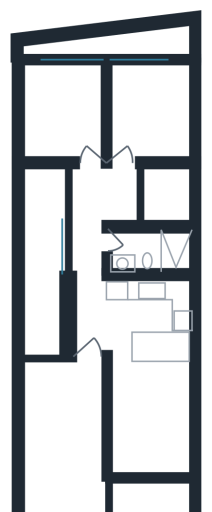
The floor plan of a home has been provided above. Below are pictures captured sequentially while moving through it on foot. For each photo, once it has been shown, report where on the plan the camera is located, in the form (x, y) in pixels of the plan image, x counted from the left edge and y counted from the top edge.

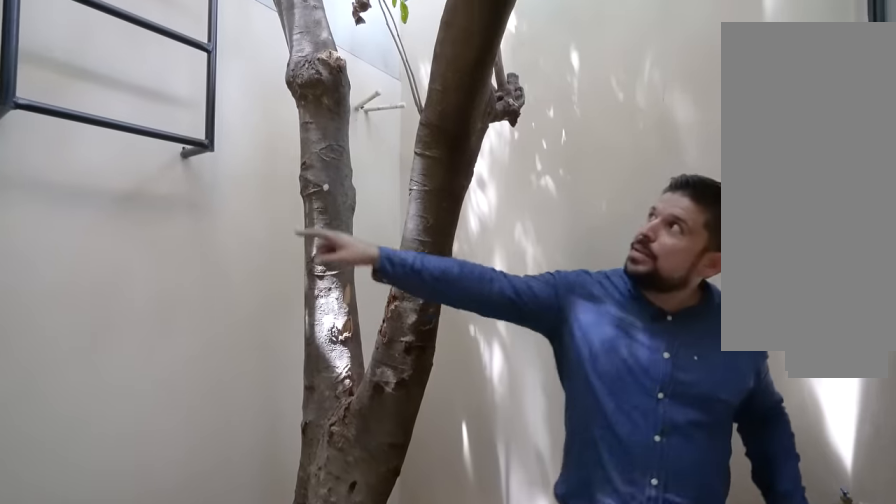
(147, 209)
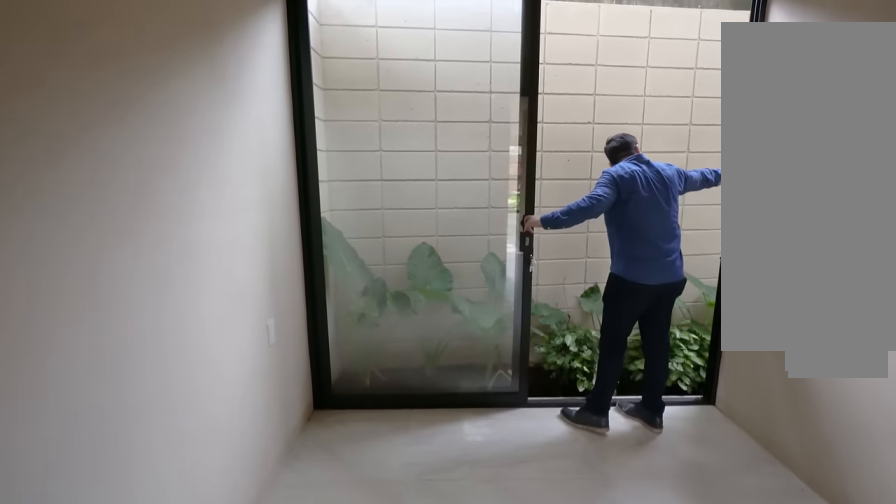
(90, 152)
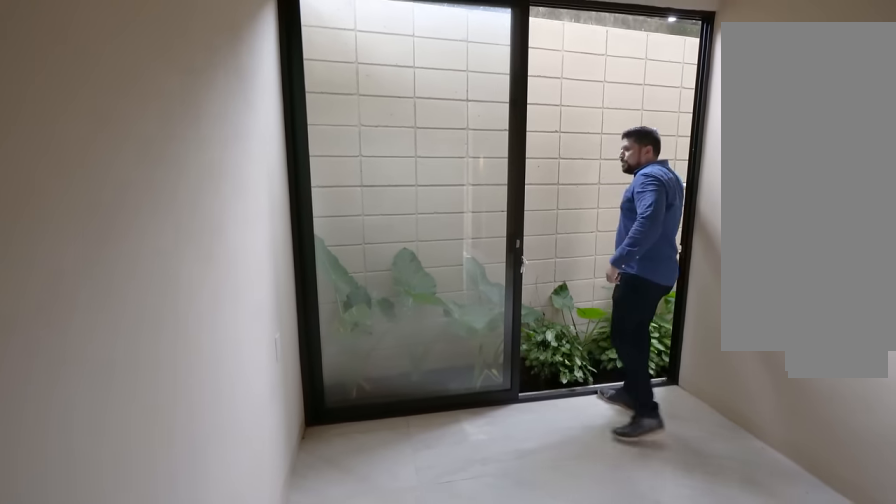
(65, 123)
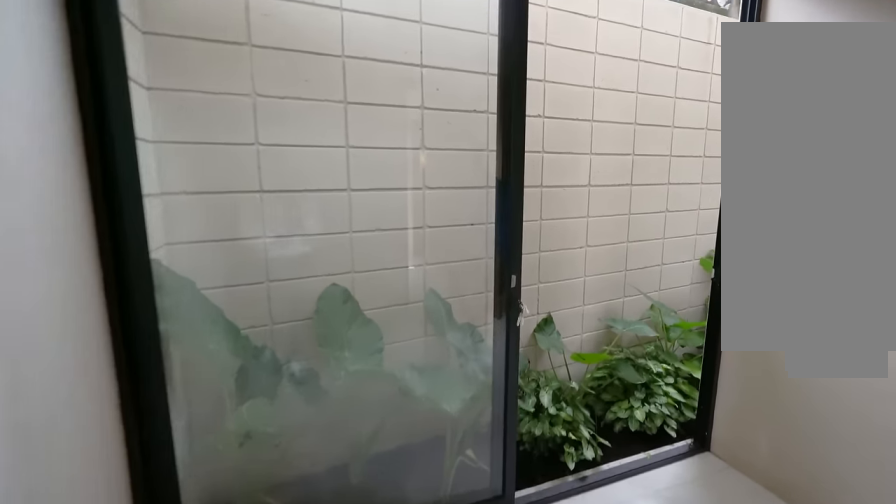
(65, 123)
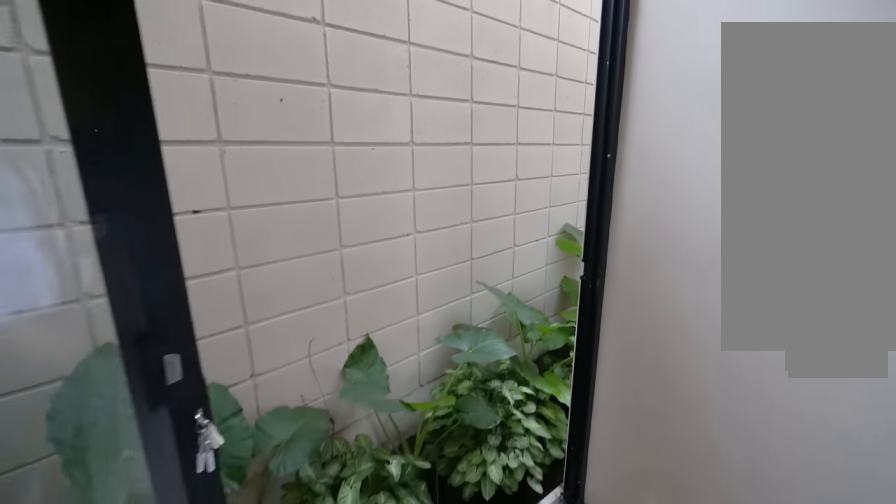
(69, 65)
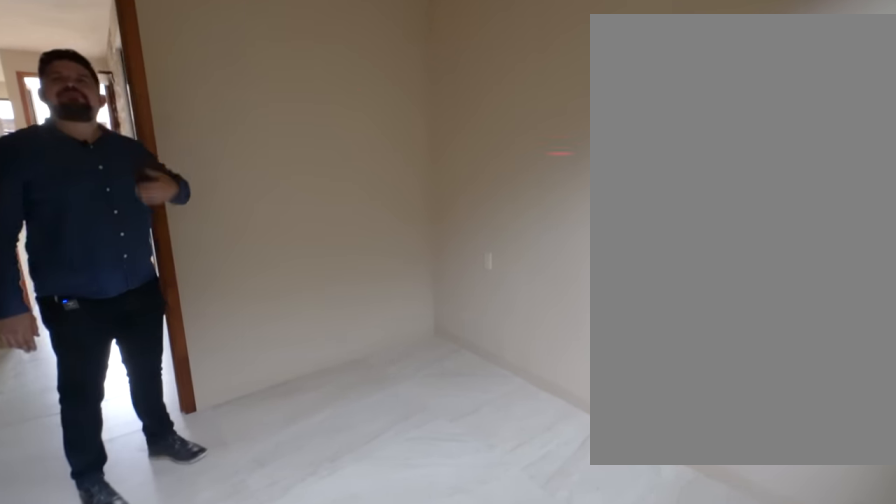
(60, 103)
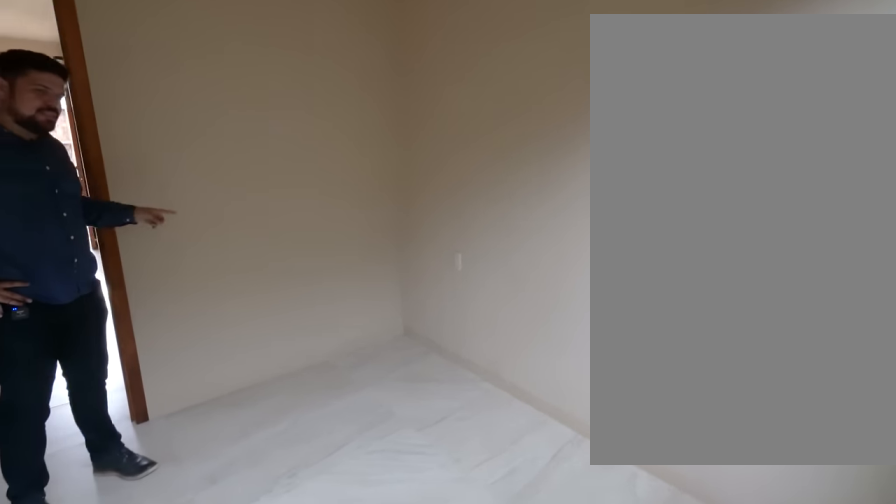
(84, 90)
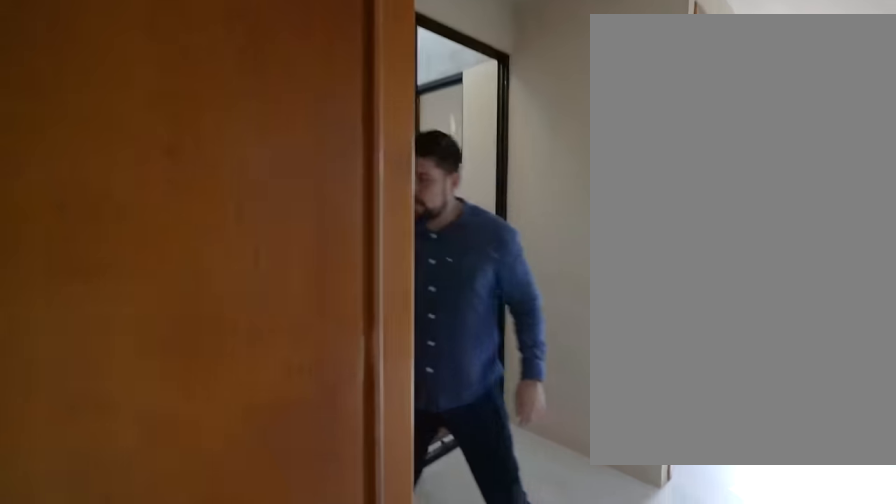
(38, 148)
